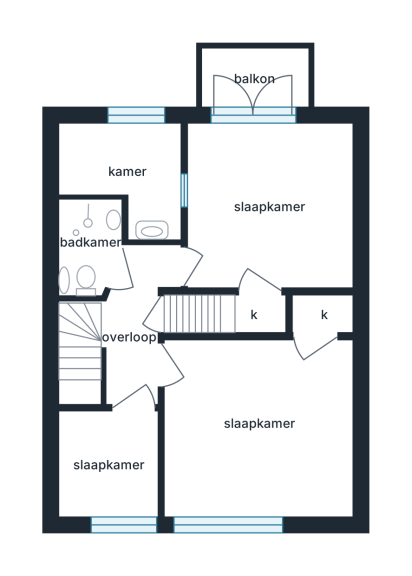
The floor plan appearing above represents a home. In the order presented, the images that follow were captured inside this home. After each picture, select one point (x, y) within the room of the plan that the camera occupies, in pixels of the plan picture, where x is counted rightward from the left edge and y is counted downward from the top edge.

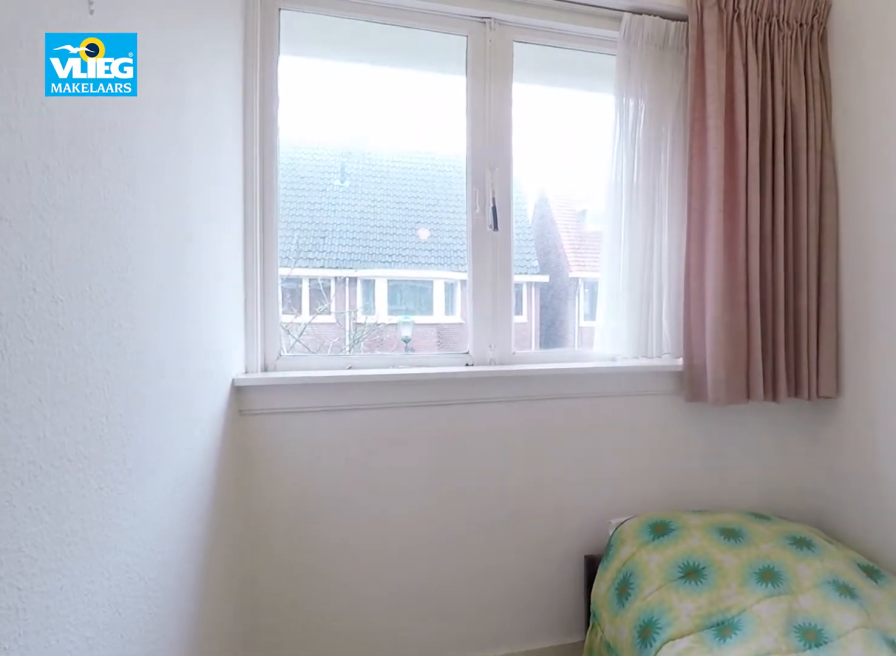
(104, 465)
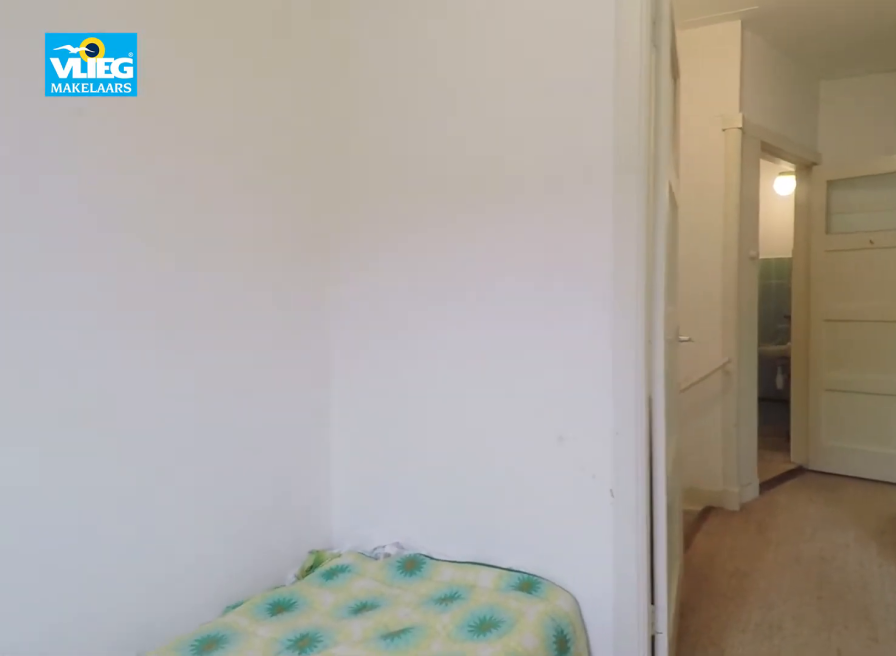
(104, 465)
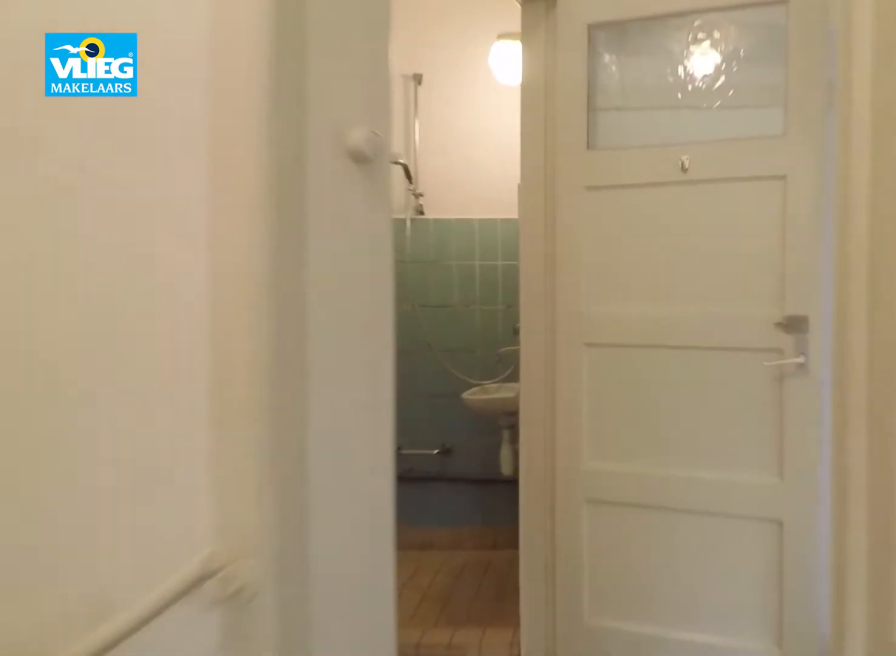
(124, 332)
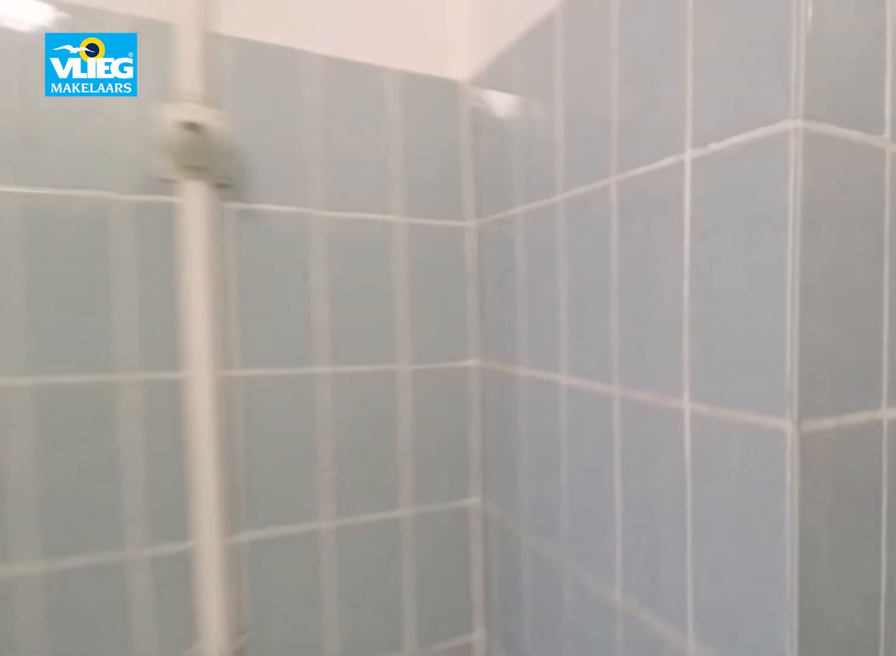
(87, 246)
